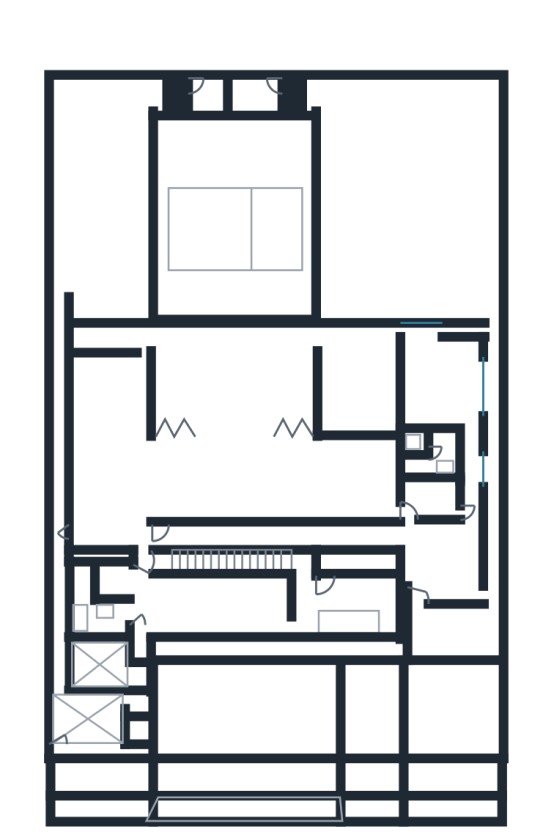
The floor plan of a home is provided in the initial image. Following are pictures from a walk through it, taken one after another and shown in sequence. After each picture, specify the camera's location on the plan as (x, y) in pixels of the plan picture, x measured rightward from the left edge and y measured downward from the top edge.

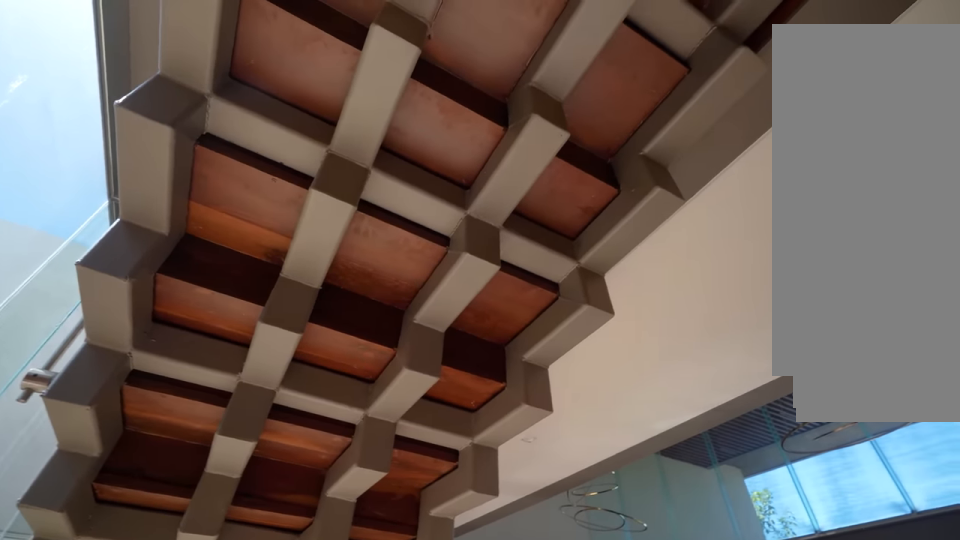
(249, 567)
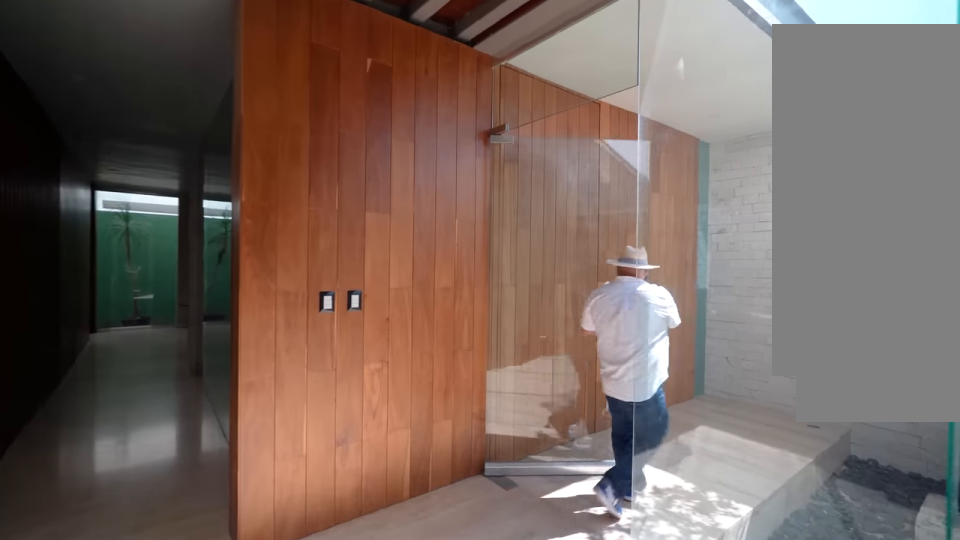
(262, 543)
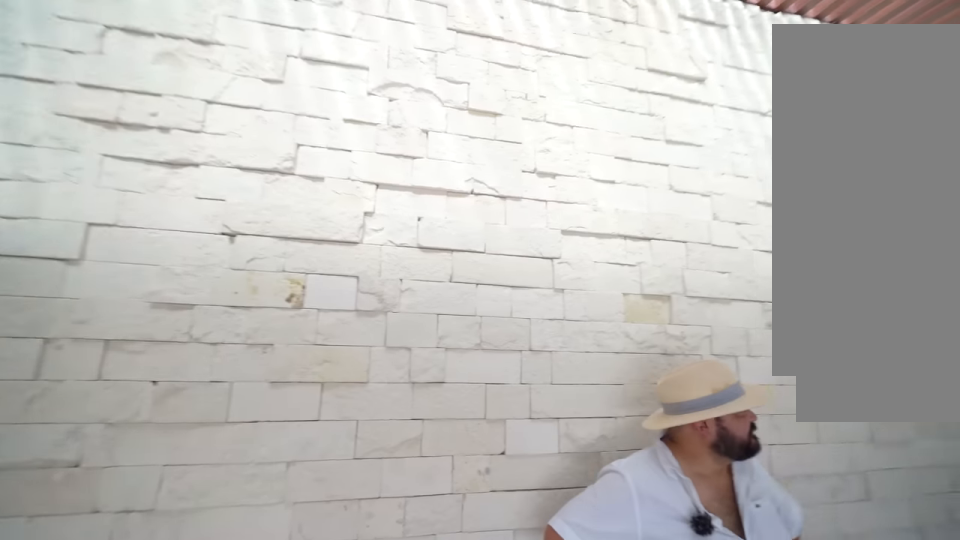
(253, 653)
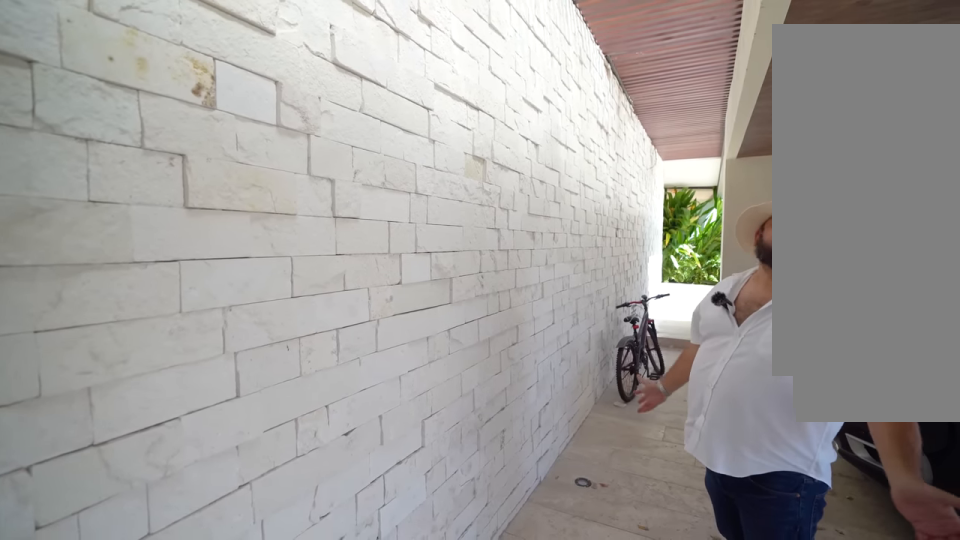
(202, 662)
